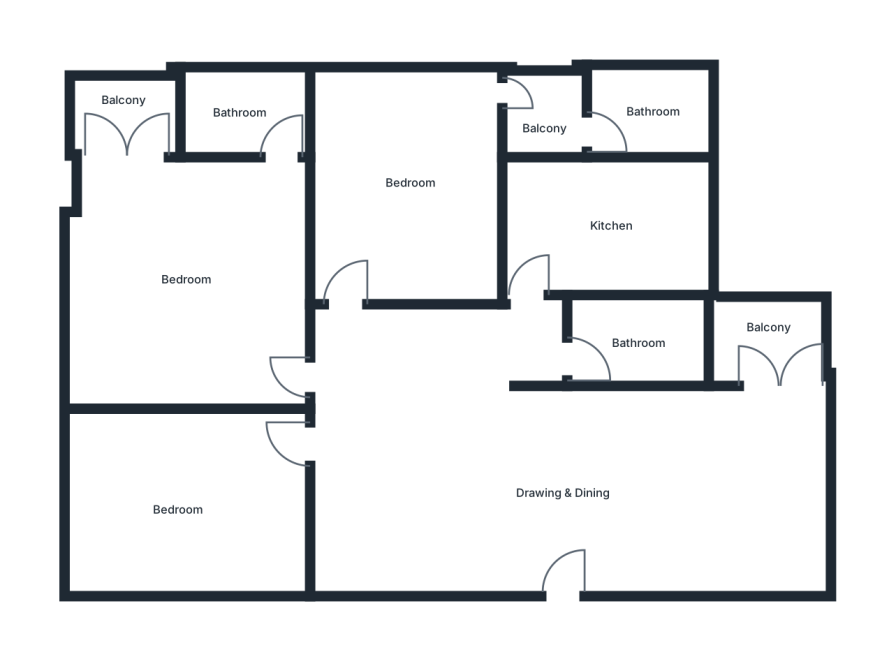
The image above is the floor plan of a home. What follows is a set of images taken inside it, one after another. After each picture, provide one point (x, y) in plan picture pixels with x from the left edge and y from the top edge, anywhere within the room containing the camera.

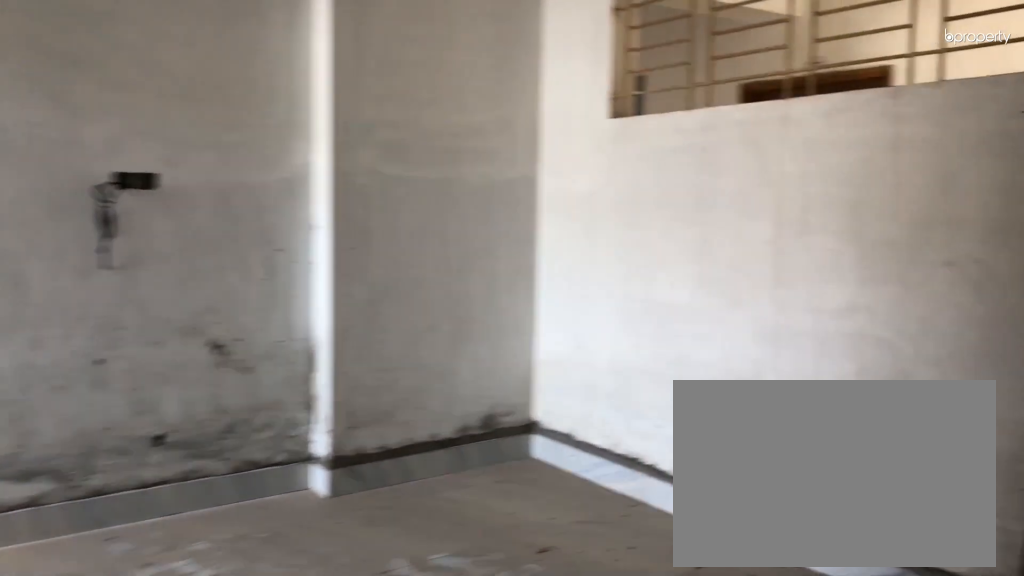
(664, 485)
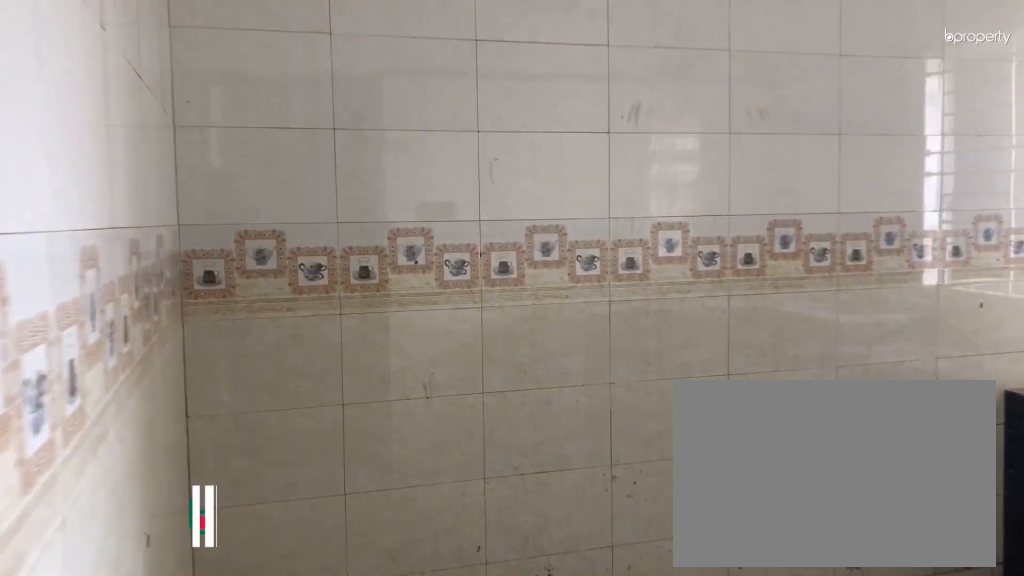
(601, 232)
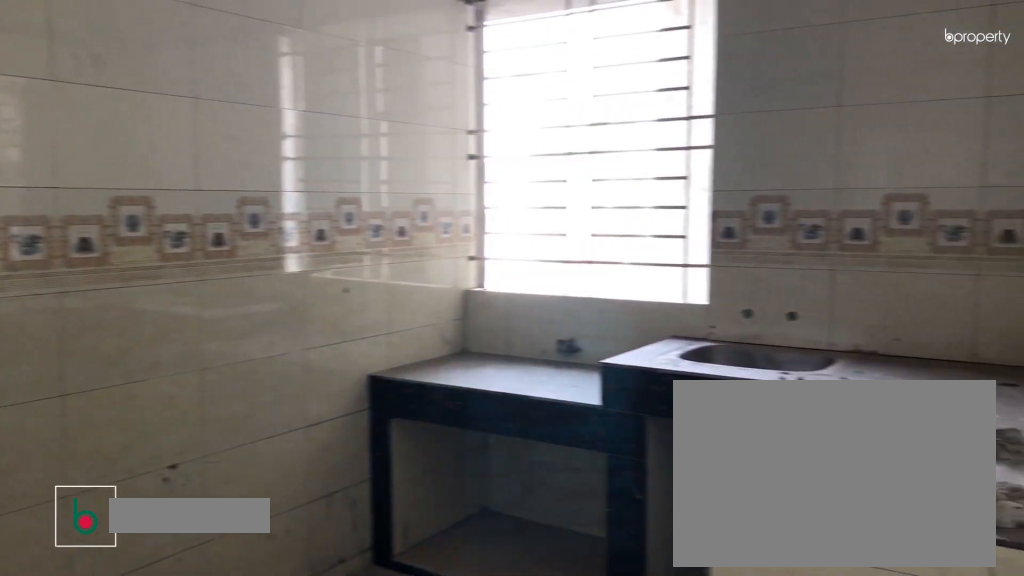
(601, 232)
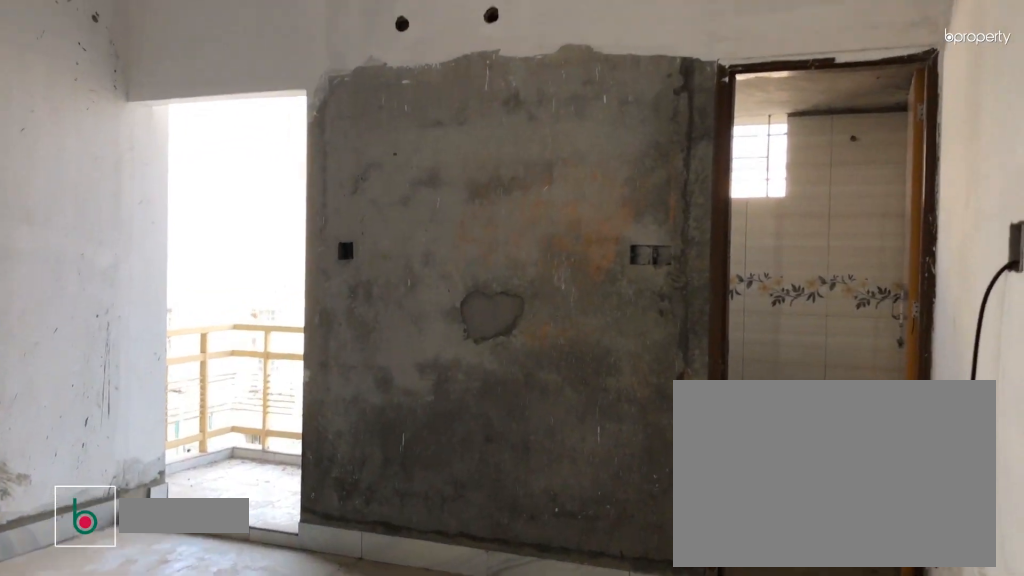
(189, 284)
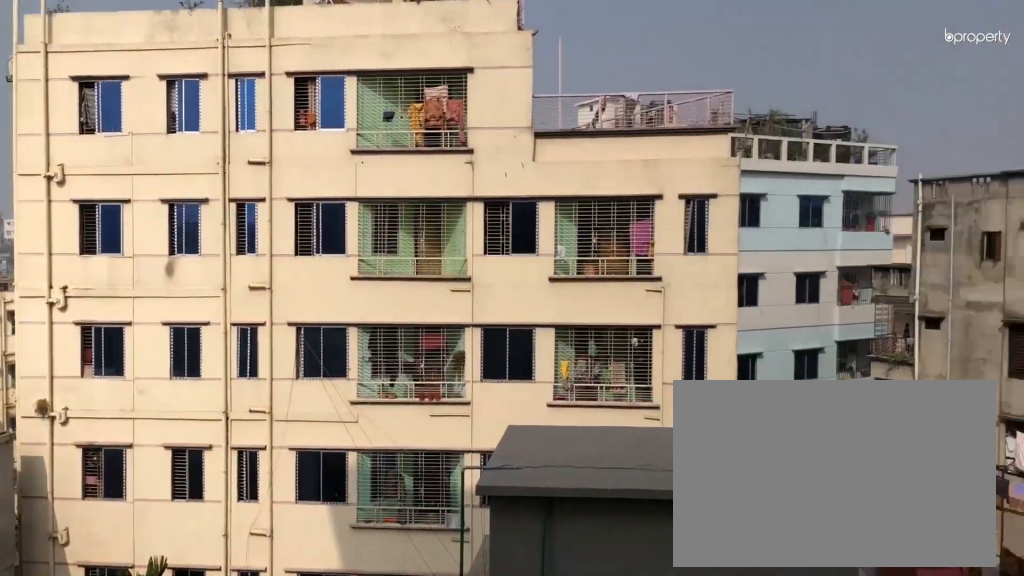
(123, 128)
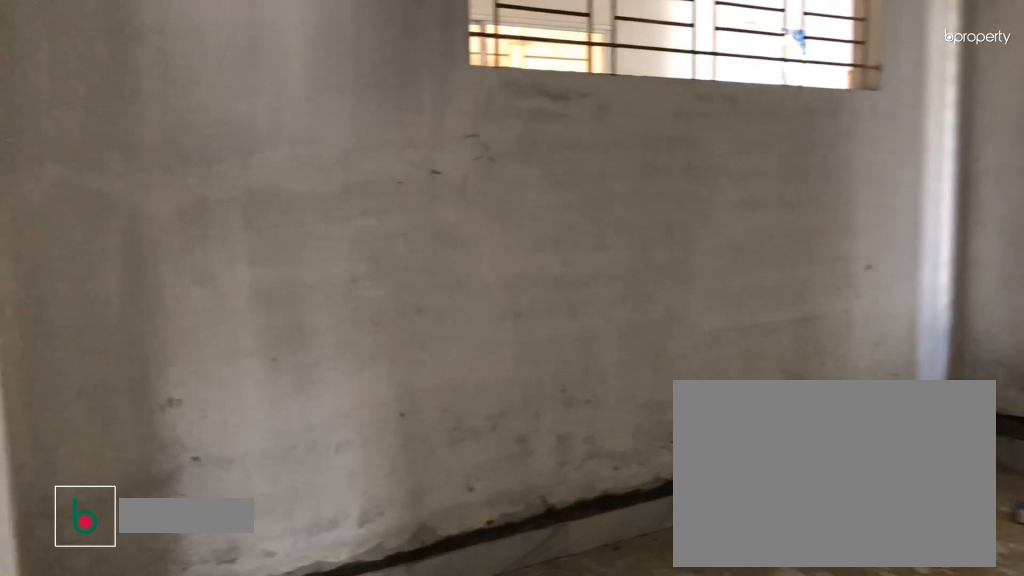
(176, 502)
